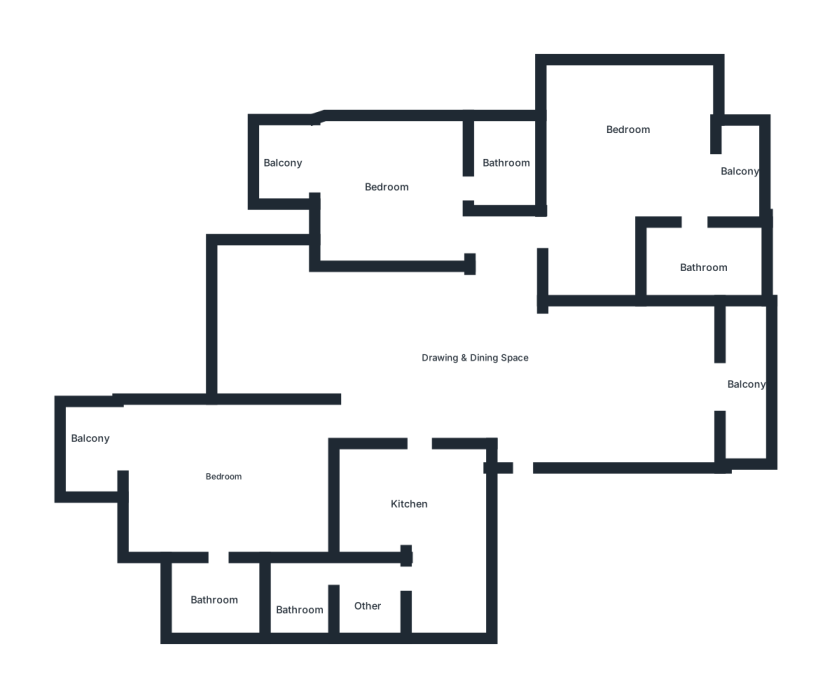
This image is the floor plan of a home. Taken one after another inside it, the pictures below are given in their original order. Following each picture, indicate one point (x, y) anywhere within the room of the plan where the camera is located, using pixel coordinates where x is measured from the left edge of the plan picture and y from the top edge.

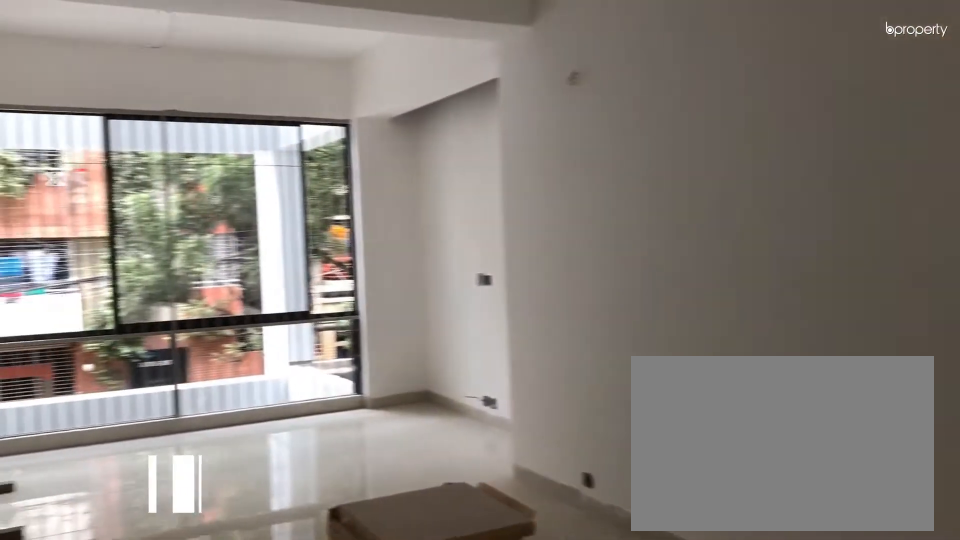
(482, 391)
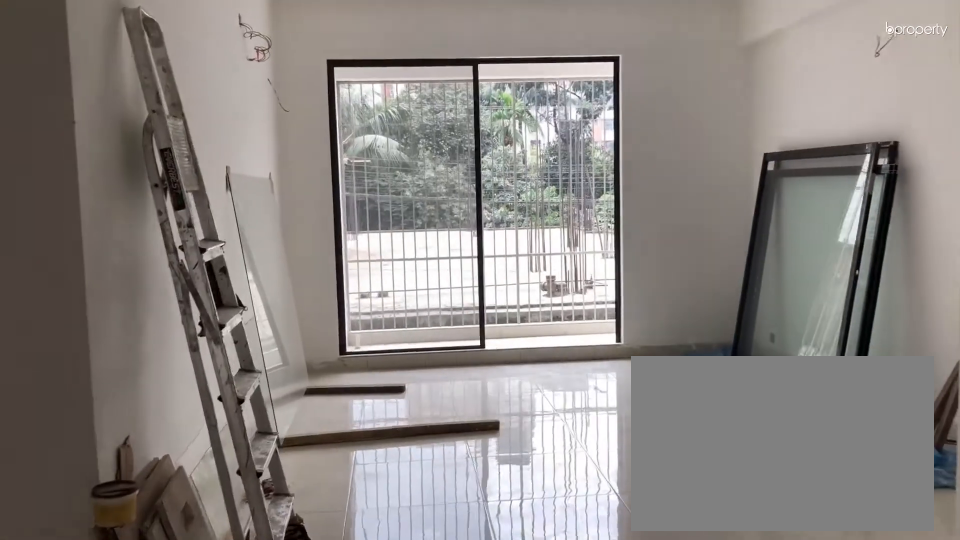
(485, 368)
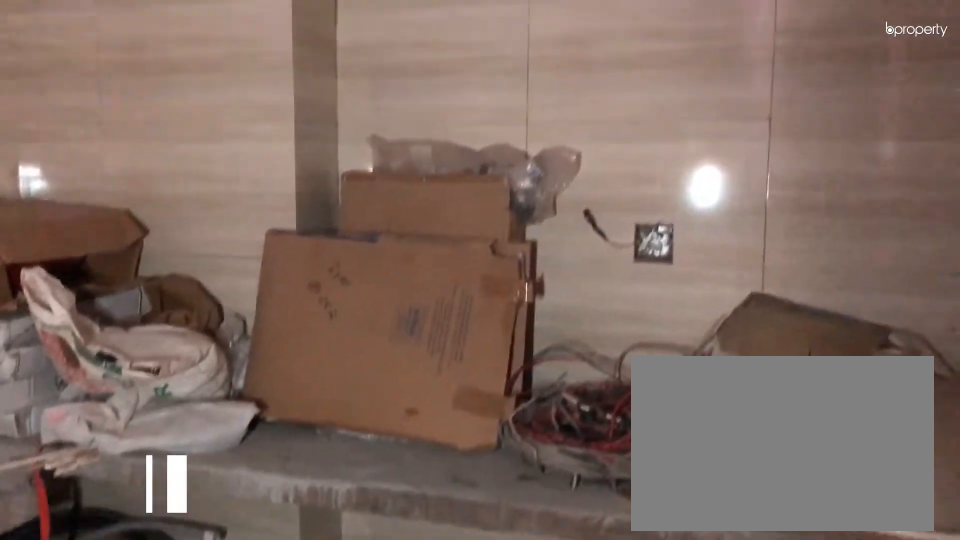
(405, 493)
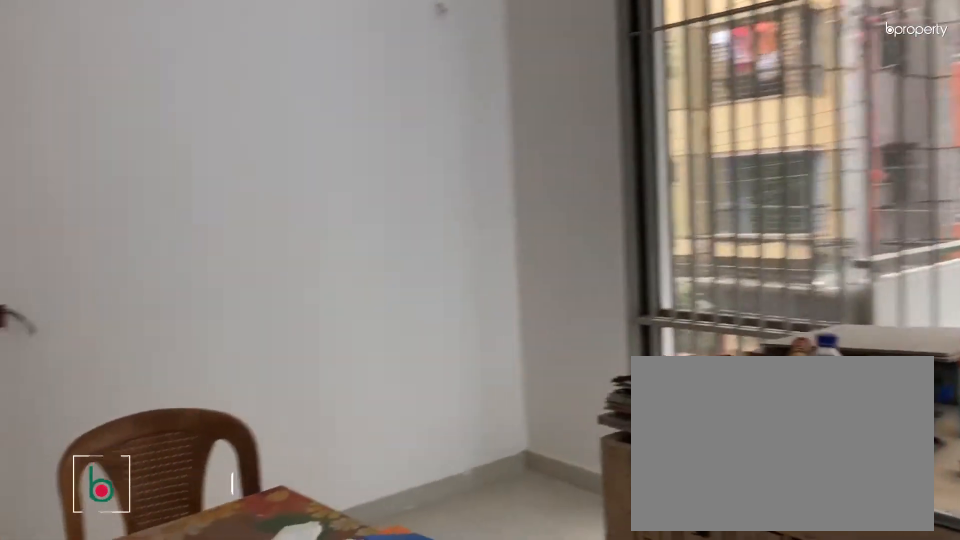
(216, 470)
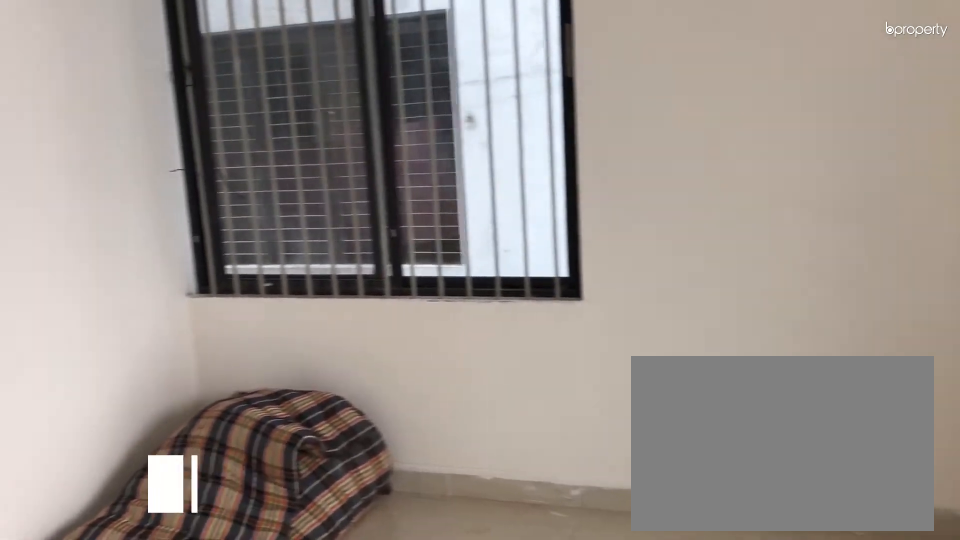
(634, 169)
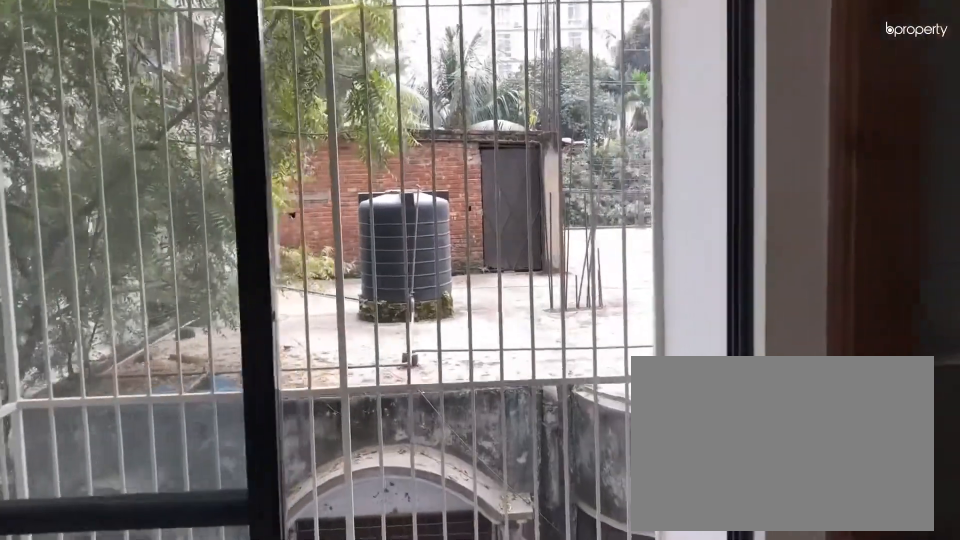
(681, 169)
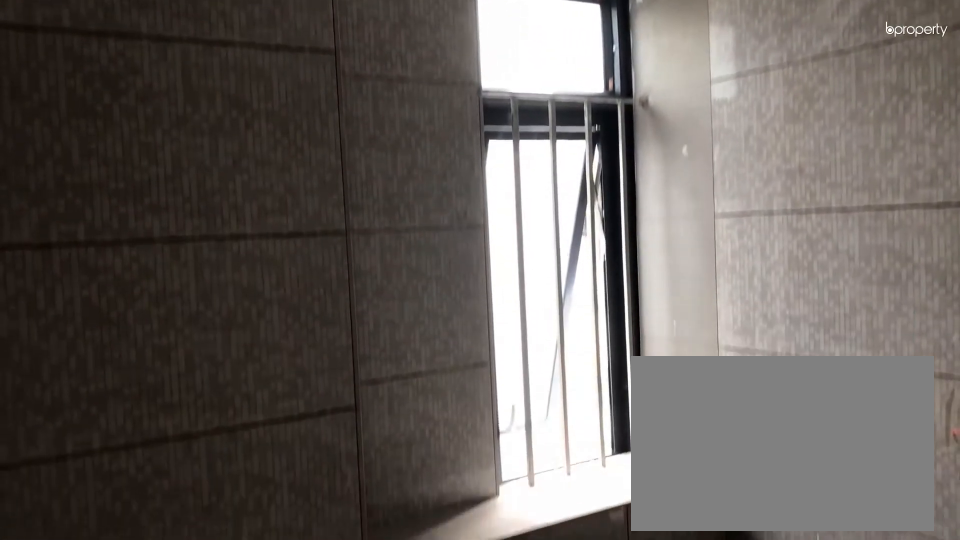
(695, 266)
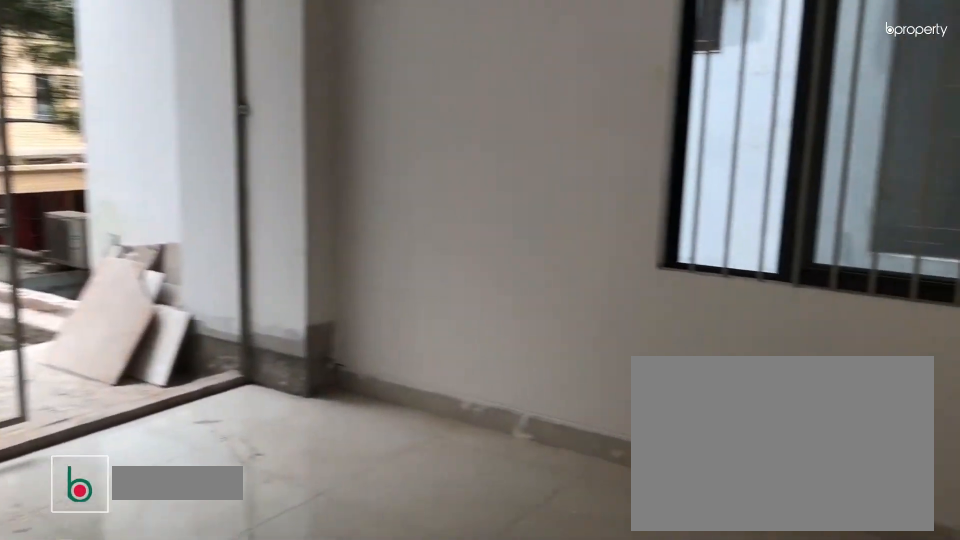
(410, 192)
